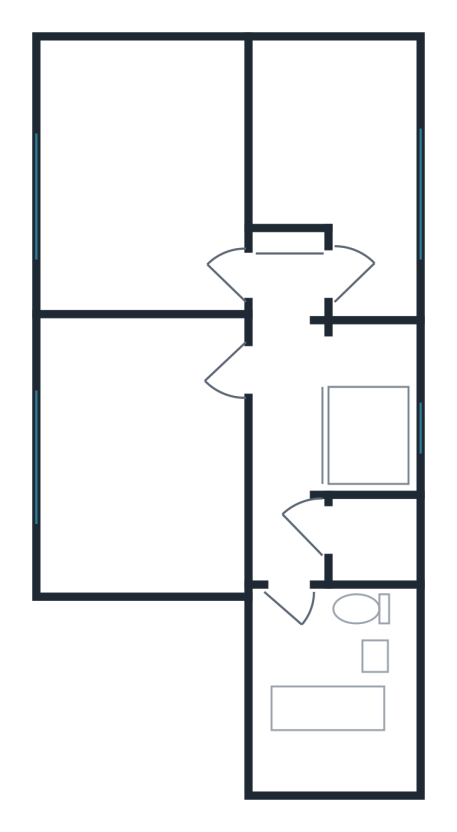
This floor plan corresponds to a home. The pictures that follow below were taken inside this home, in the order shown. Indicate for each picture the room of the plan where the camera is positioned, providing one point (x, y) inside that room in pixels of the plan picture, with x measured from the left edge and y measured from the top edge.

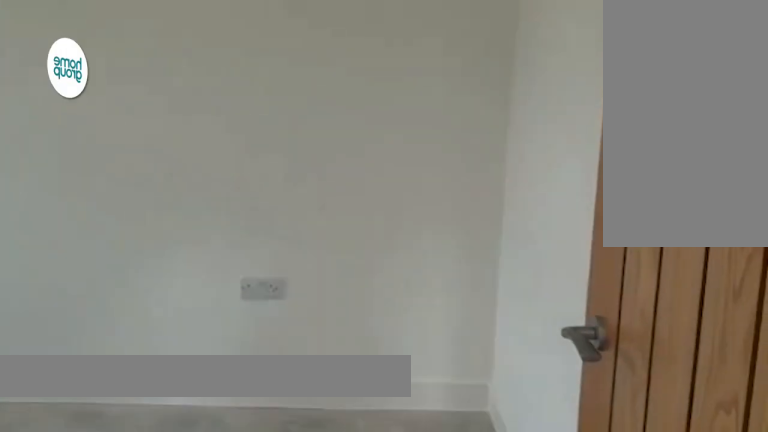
(145, 449)
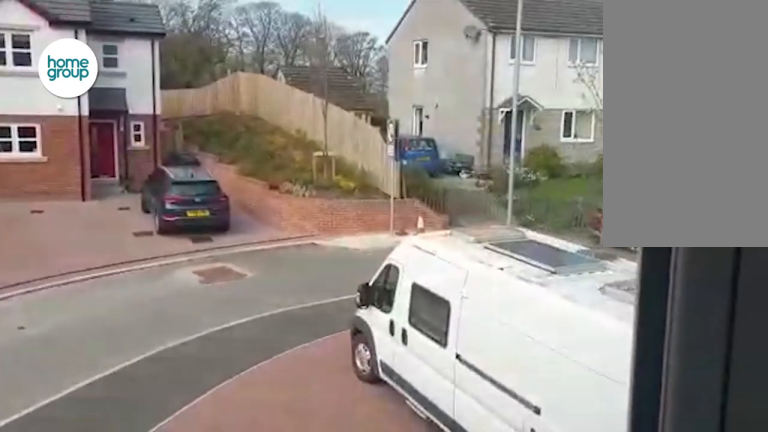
(145, 449)
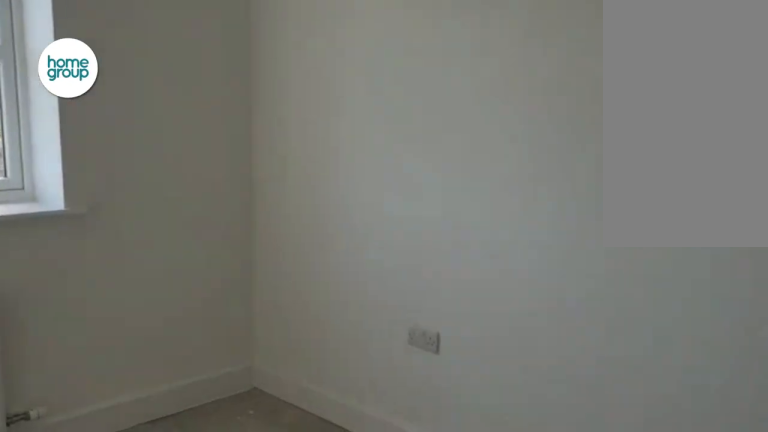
(150, 205)
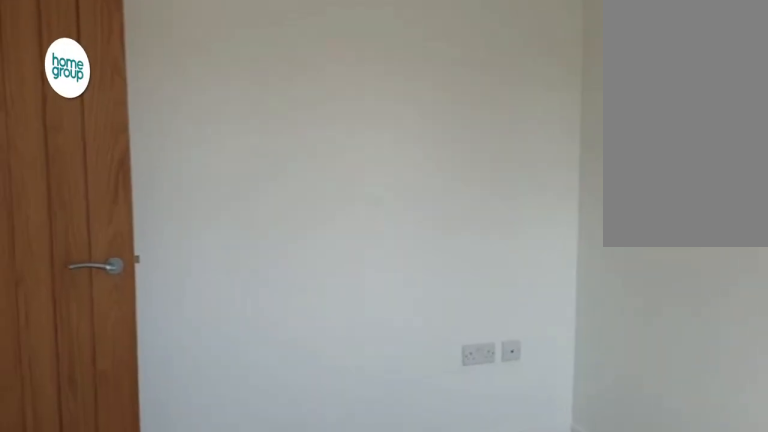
(150, 205)
